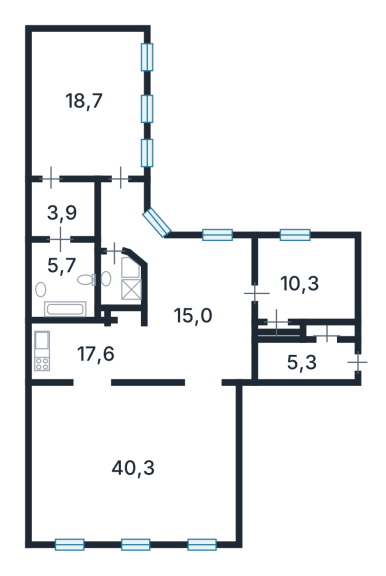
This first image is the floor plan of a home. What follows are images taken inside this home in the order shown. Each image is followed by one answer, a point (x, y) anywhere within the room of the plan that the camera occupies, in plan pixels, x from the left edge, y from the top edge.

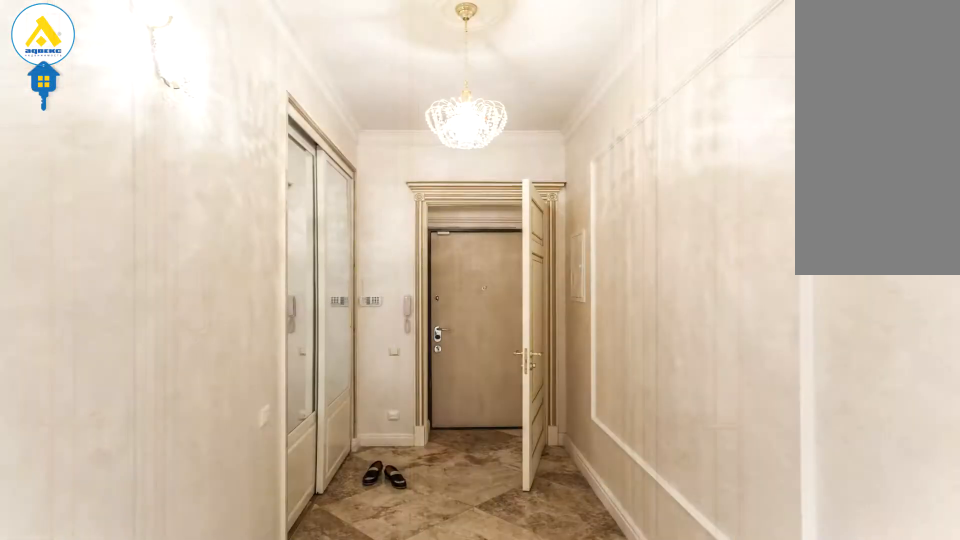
(300, 360)
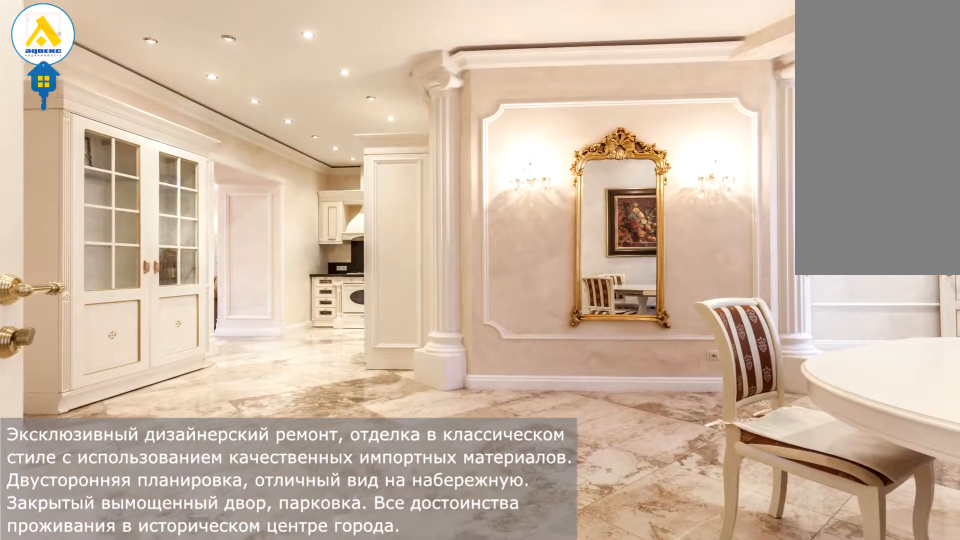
(191, 346)
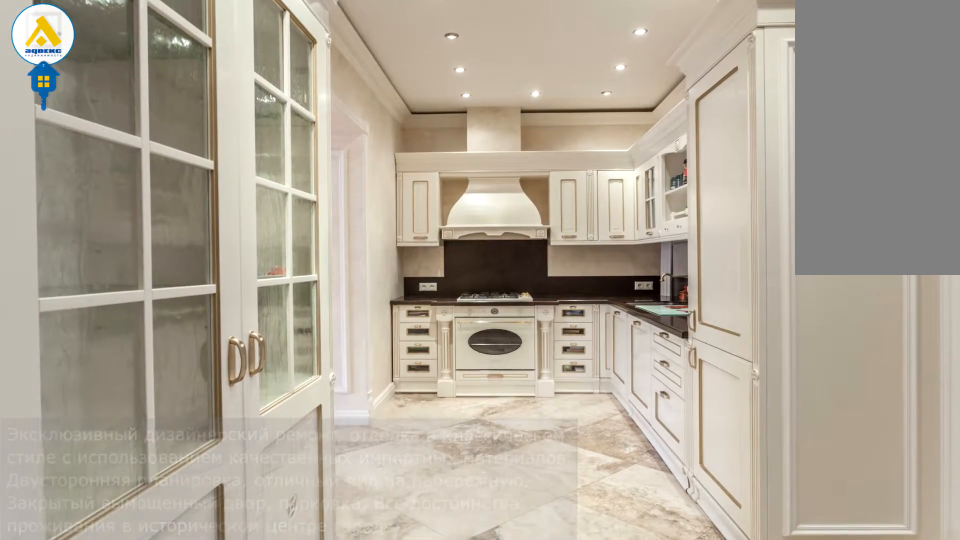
(96, 350)
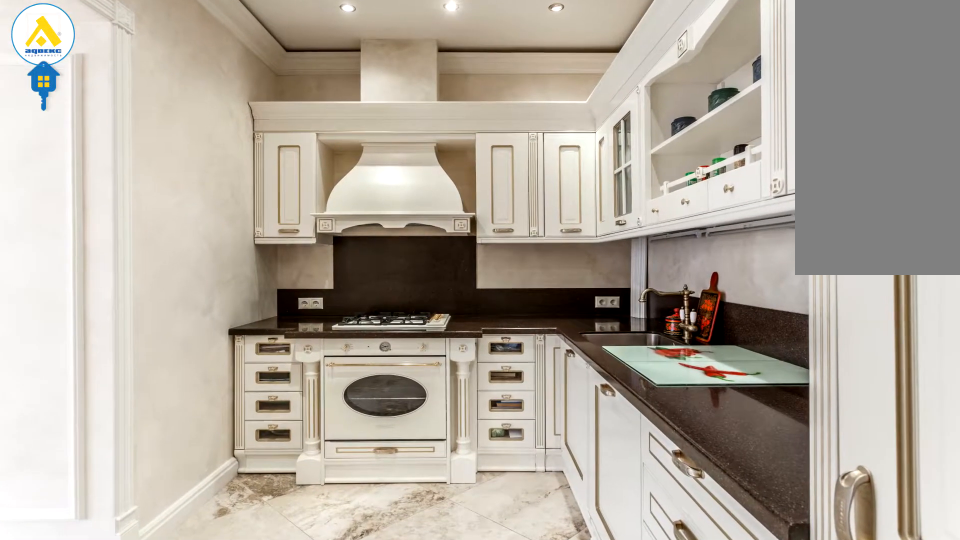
(96, 351)
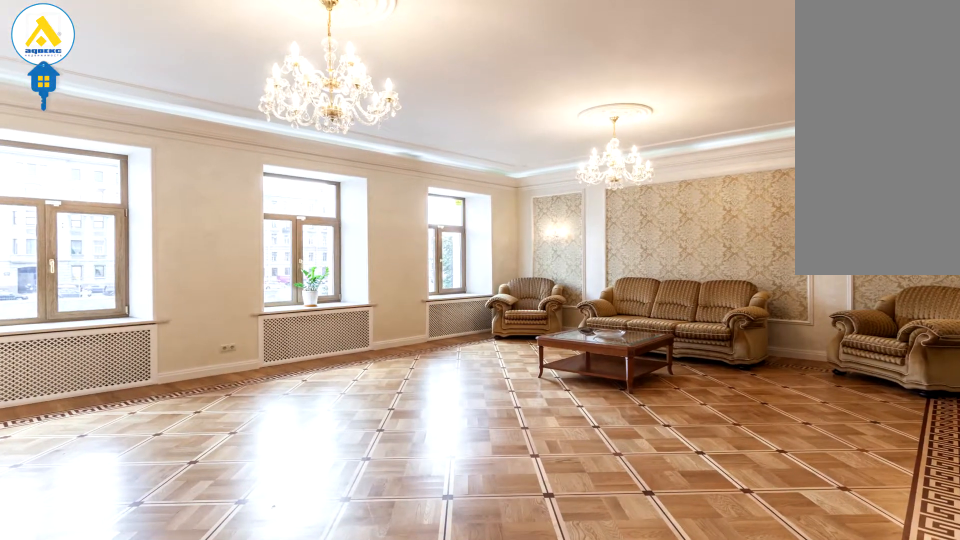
(132, 427)
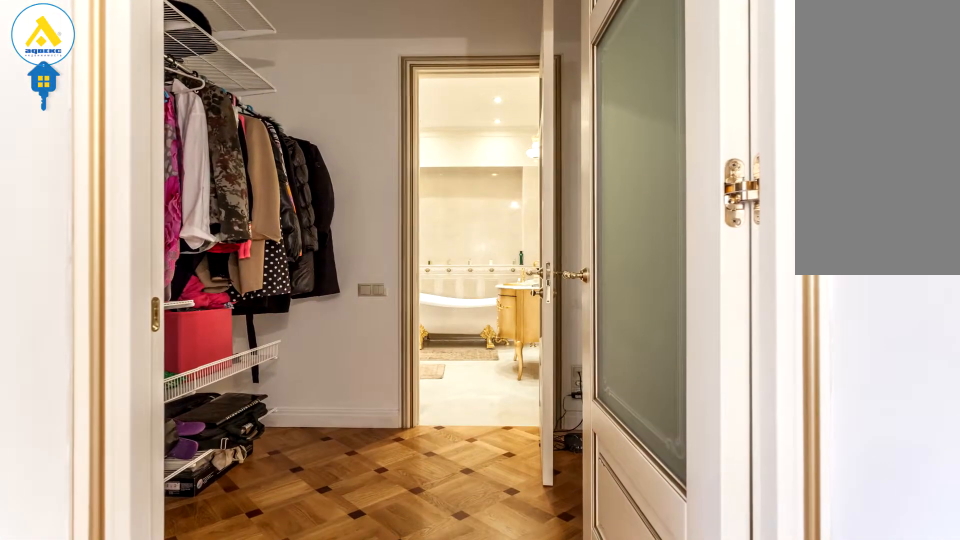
(65, 212)
